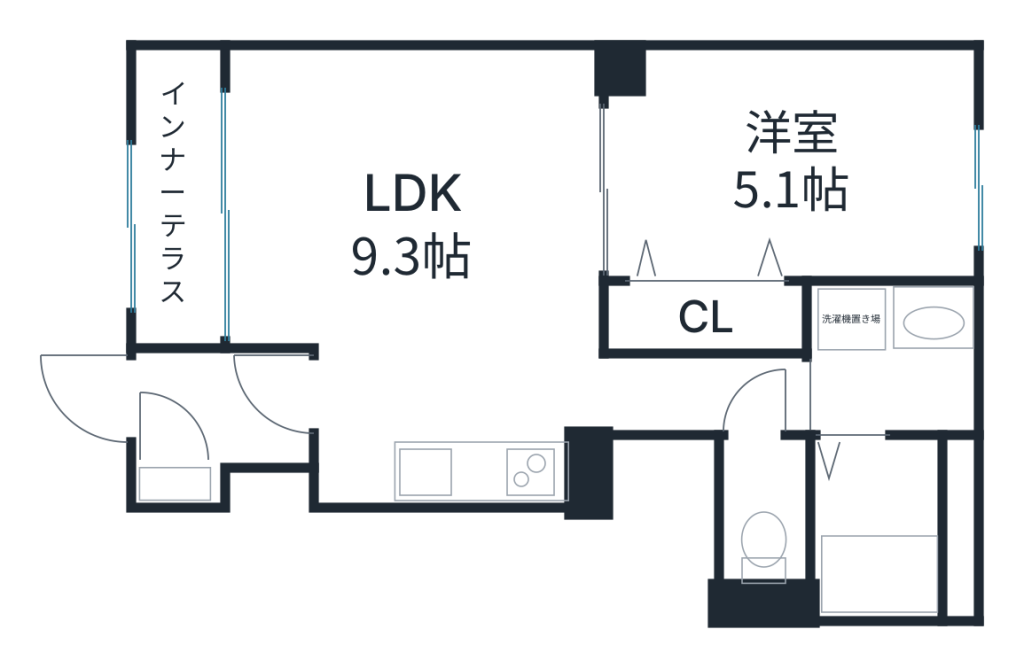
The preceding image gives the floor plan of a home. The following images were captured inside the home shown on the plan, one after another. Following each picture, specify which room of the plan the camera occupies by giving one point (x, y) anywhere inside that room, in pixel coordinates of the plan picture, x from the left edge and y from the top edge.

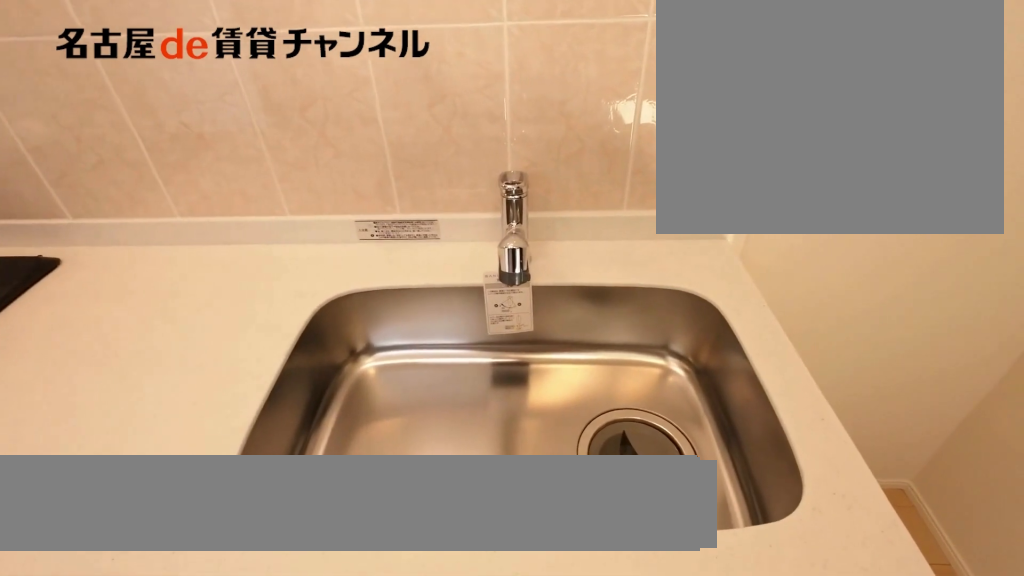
(496, 470)
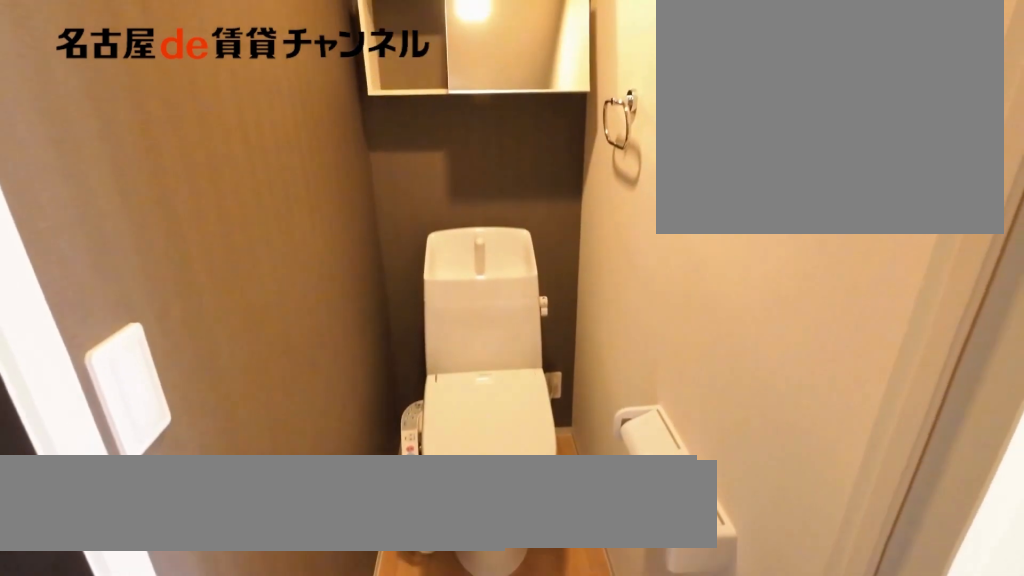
(762, 513)
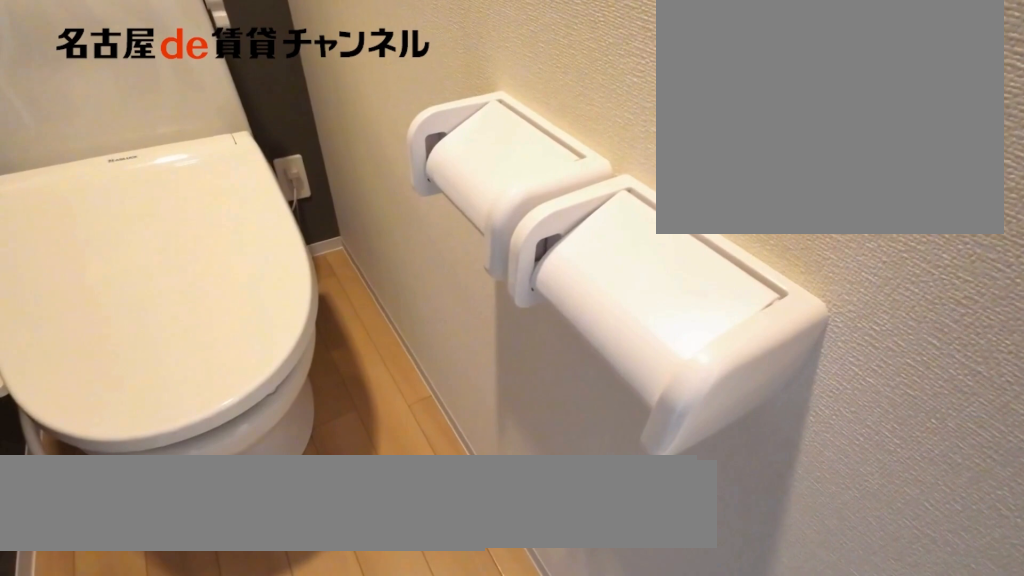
(762, 513)
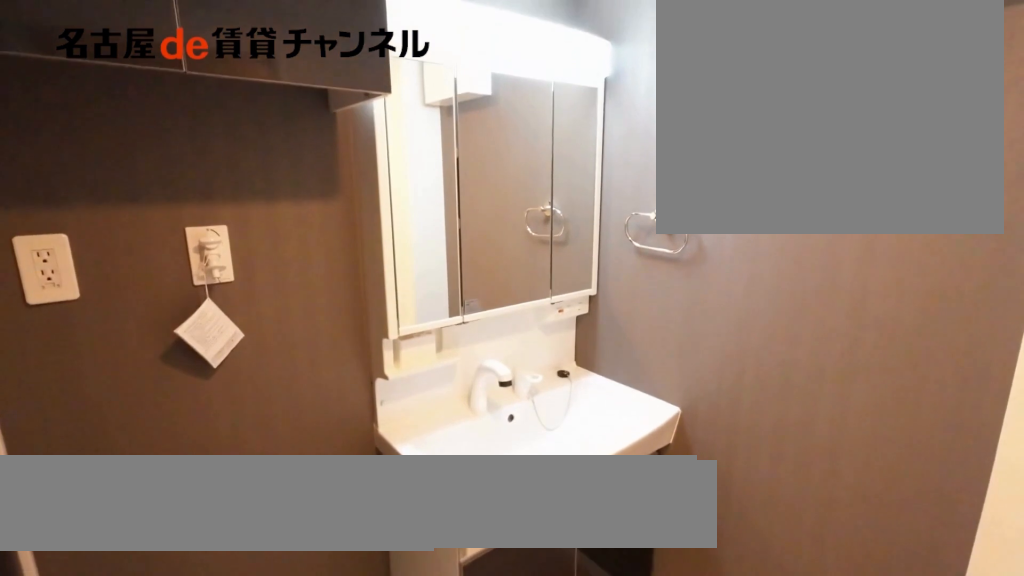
(890, 356)
